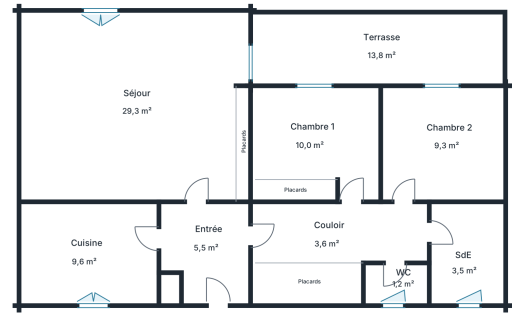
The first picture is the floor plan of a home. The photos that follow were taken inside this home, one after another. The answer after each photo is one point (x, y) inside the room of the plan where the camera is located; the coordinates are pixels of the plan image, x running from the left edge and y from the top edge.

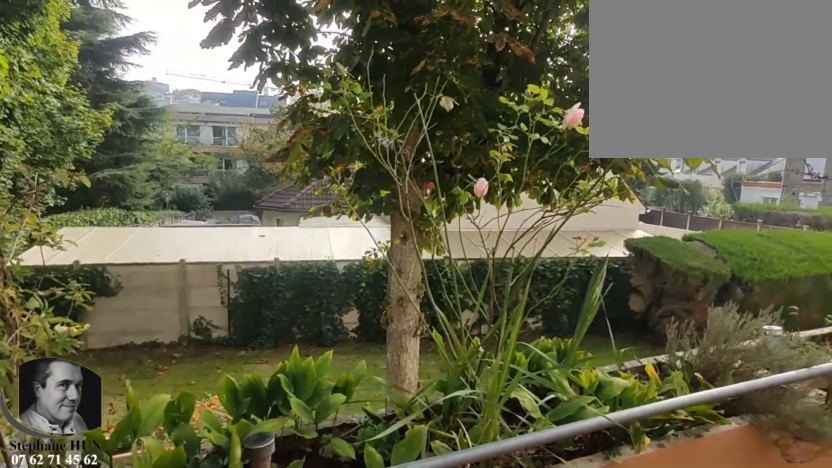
(380, 45)
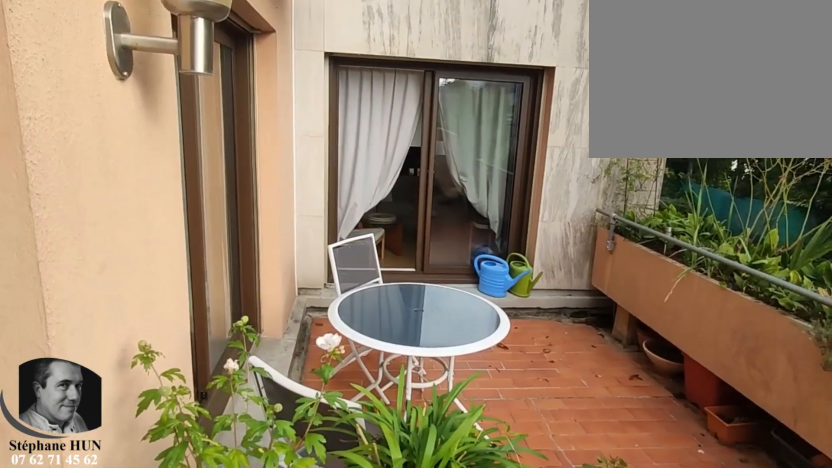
(380, 45)
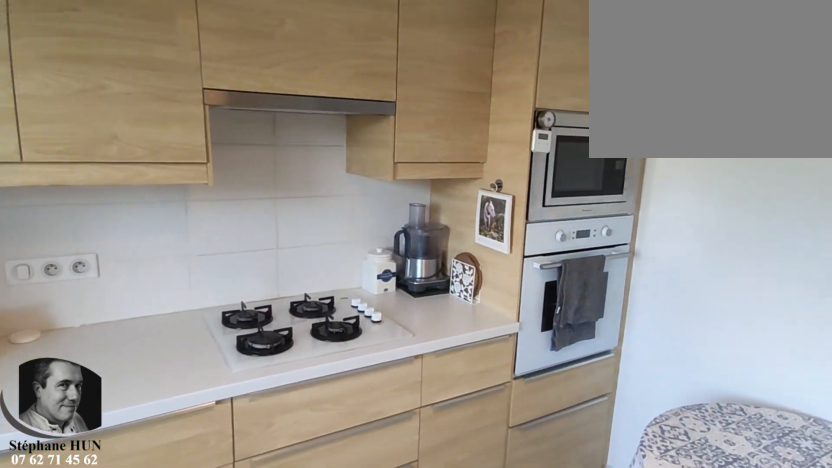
(88, 252)
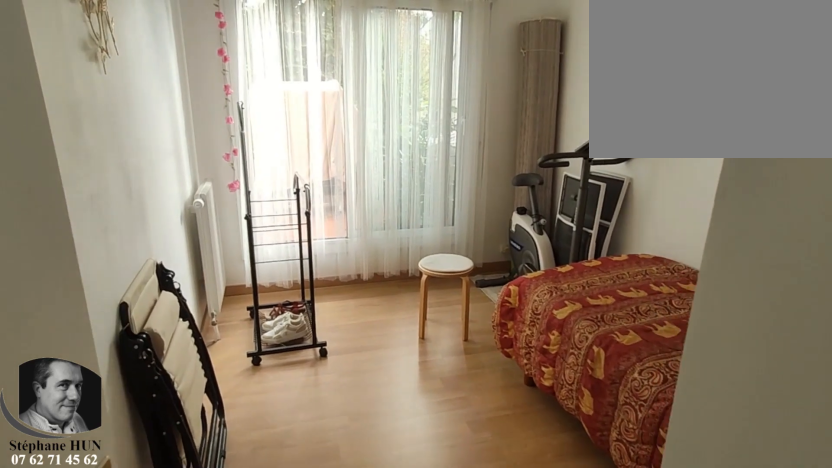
(443, 145)
